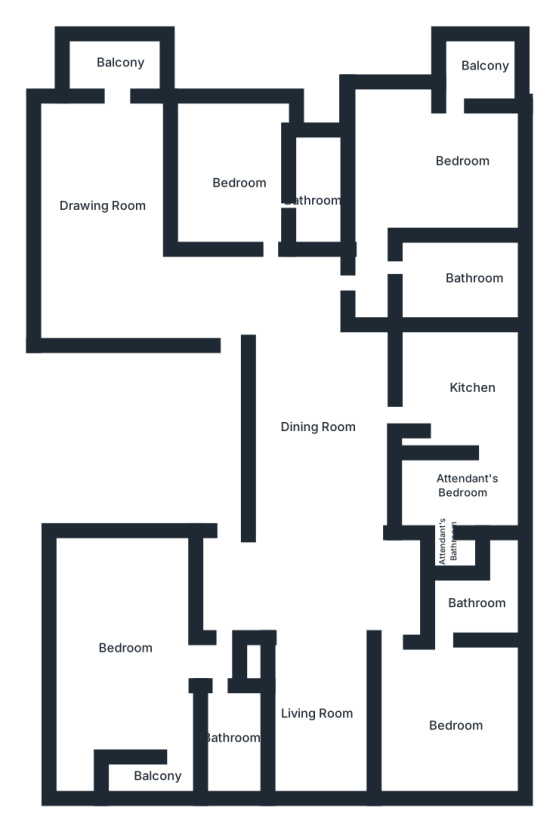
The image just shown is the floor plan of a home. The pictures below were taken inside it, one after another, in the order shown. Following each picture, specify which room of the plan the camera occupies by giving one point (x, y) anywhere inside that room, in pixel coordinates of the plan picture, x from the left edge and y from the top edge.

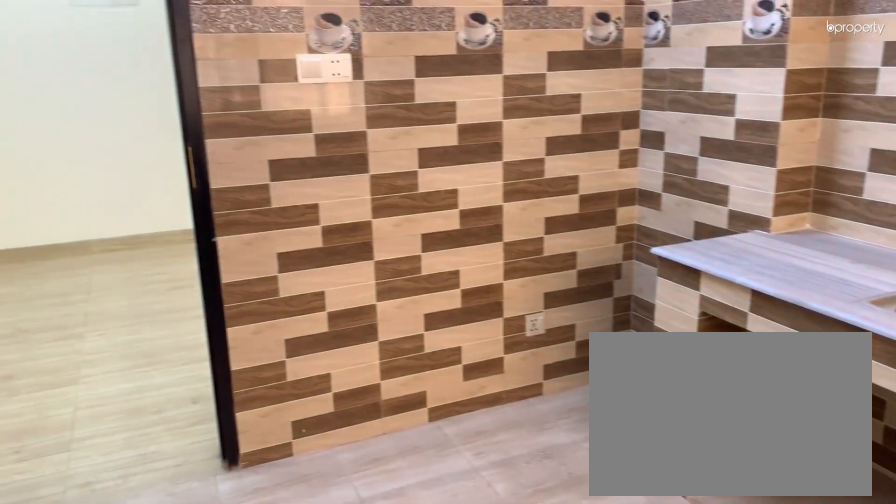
(436, 409)
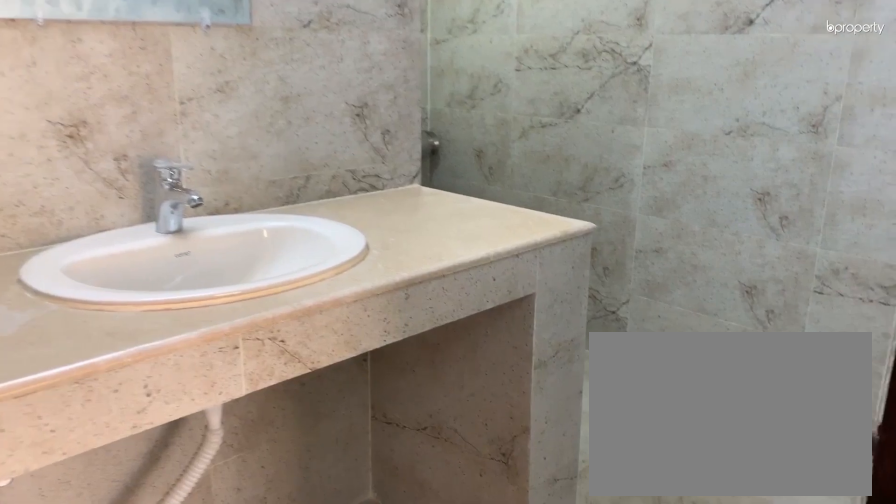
(475, 603)
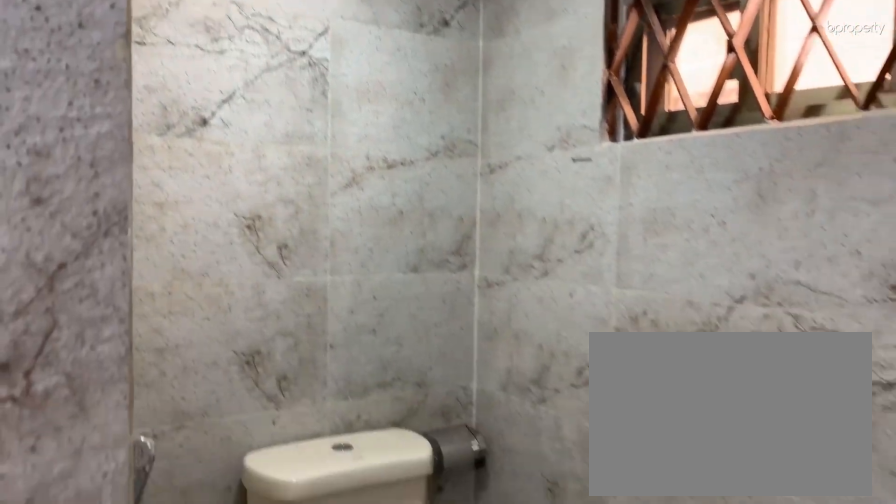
(474, 602)
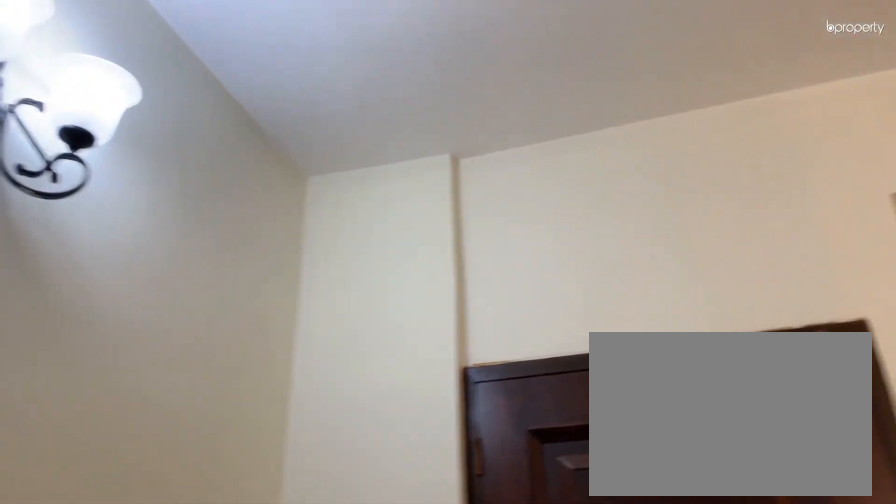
(311, 720)
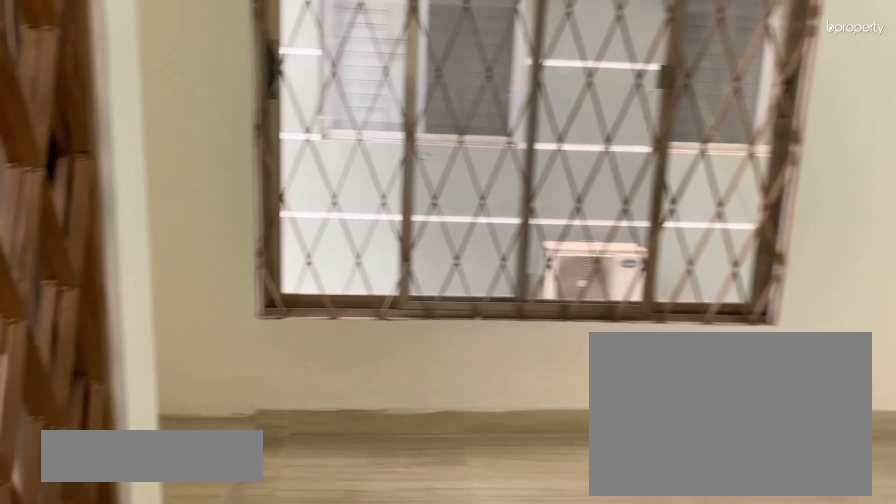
(119, 655)
